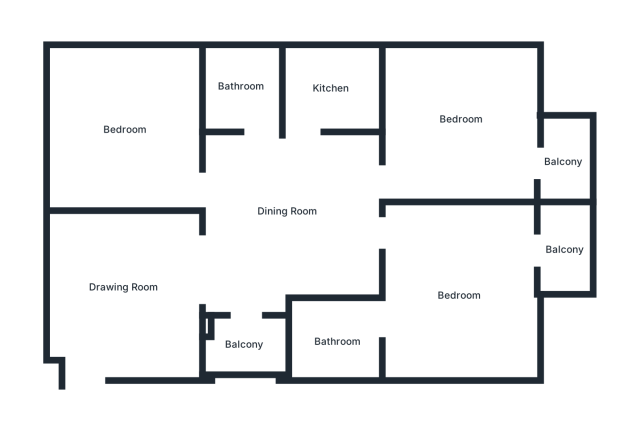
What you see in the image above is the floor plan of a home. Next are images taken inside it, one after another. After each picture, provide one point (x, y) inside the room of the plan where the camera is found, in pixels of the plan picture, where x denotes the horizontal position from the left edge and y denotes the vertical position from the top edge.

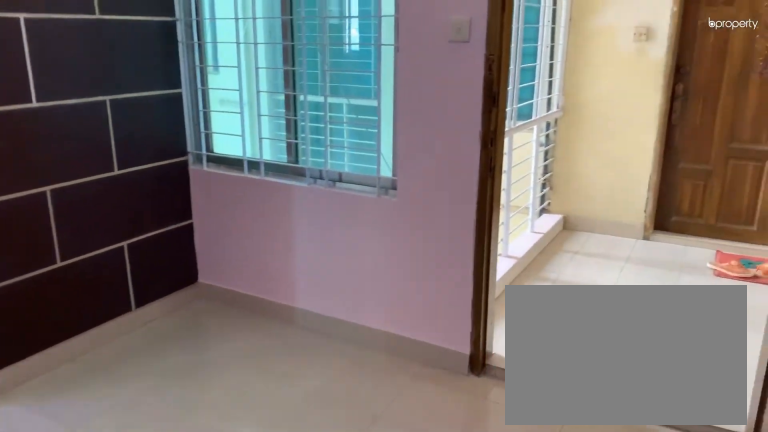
(122, 288)
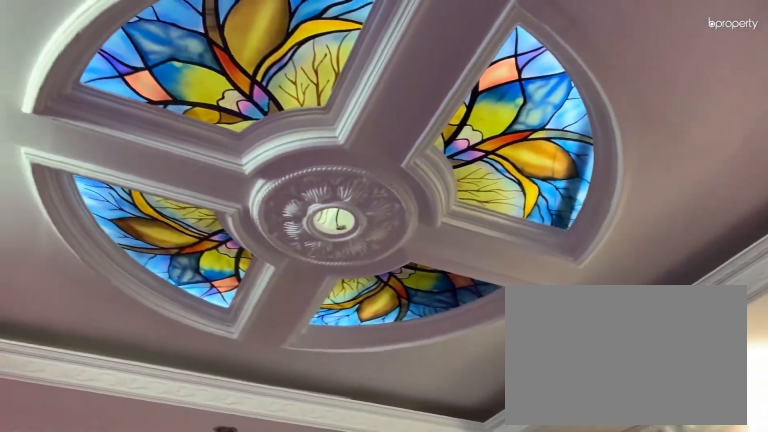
(122, 288)
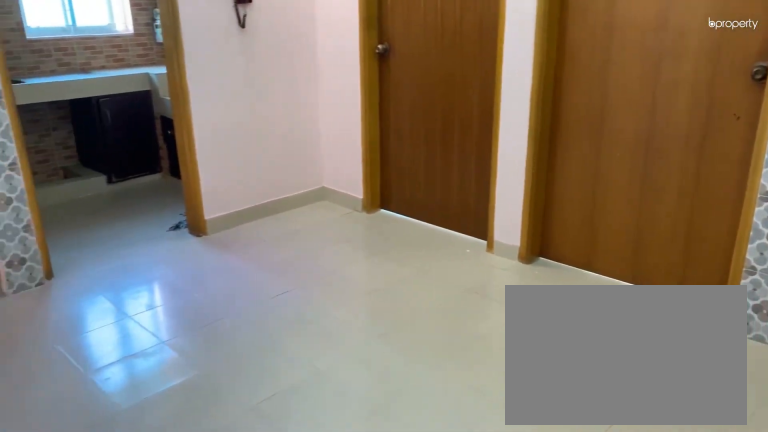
(285, 210)
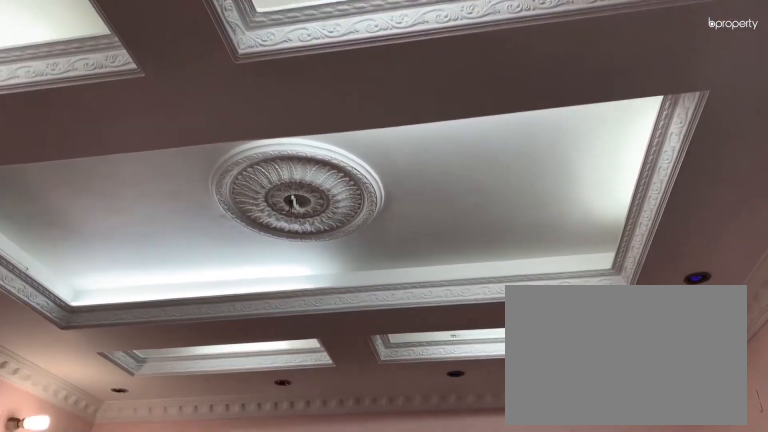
(285, 210)
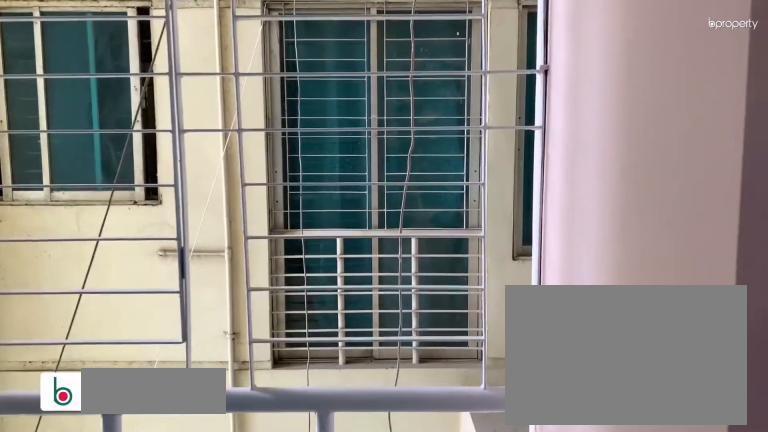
(245, 349)
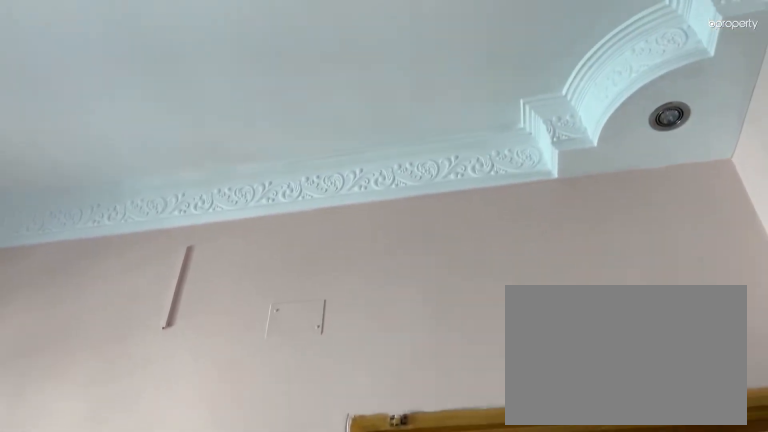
(127, 127)
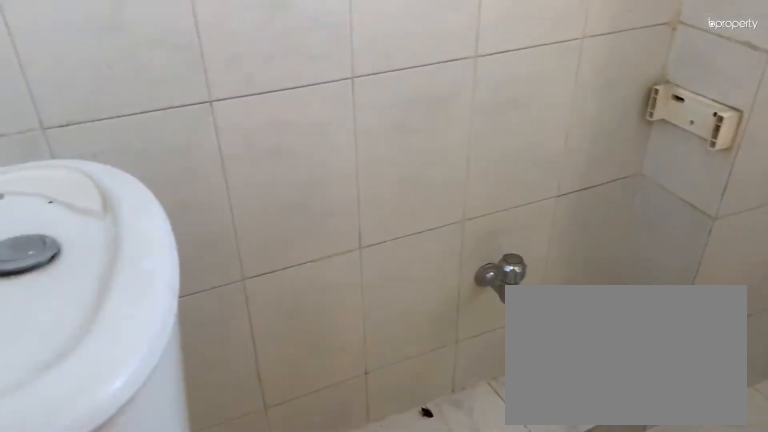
(239, 87)
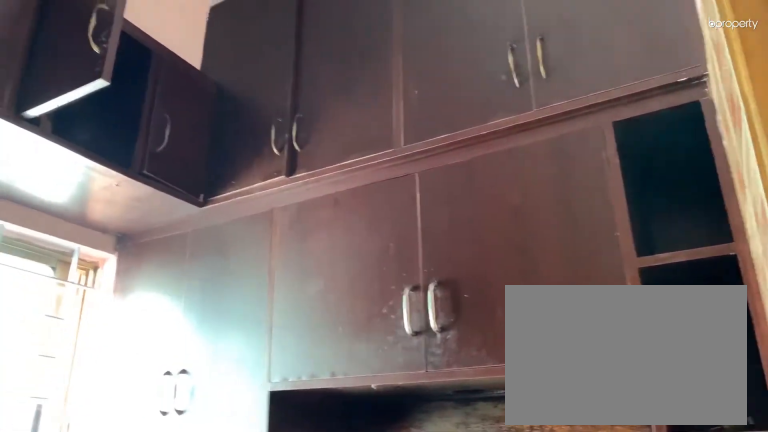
(328, 87)
